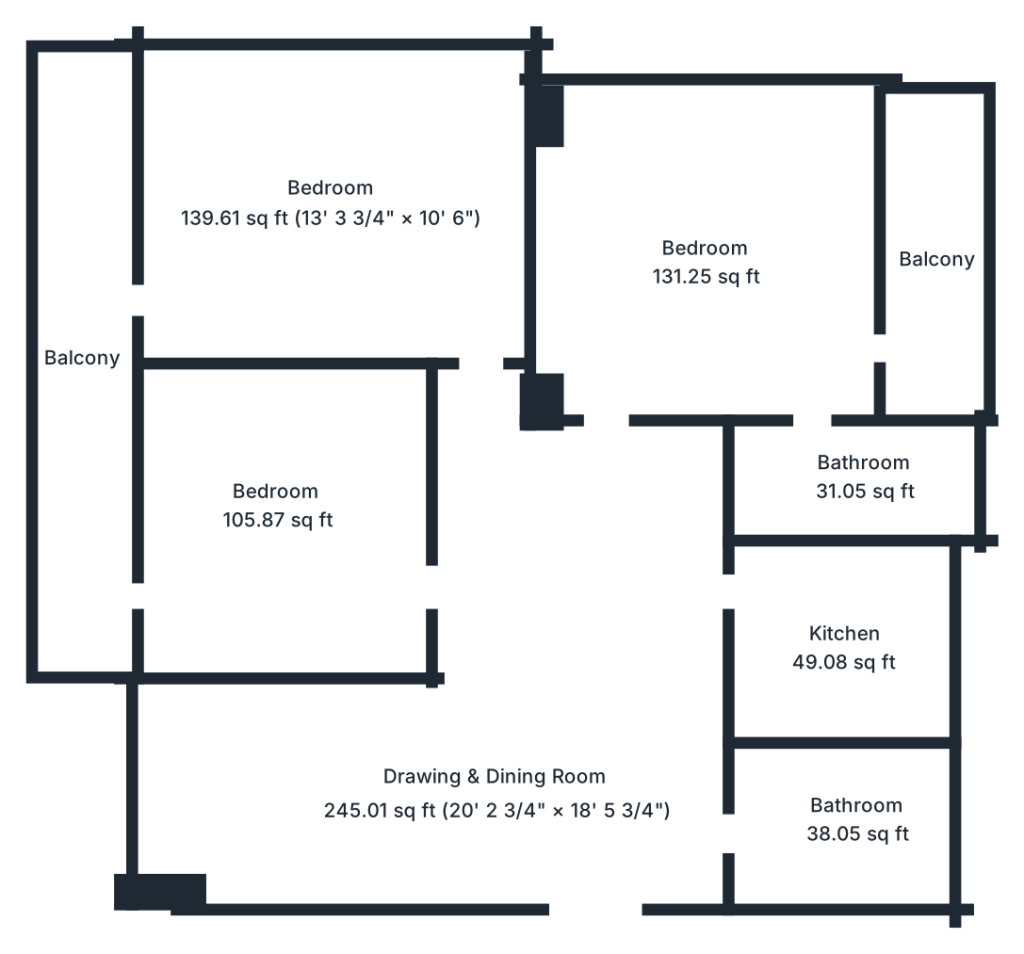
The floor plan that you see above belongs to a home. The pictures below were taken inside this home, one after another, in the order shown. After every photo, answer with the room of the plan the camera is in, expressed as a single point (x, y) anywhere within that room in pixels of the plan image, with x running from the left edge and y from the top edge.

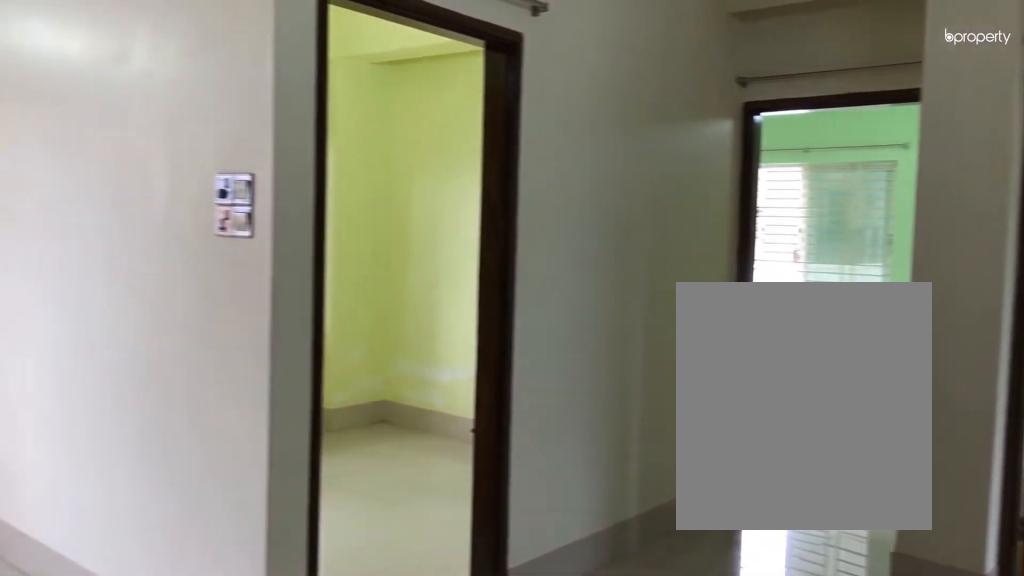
(495, 793)
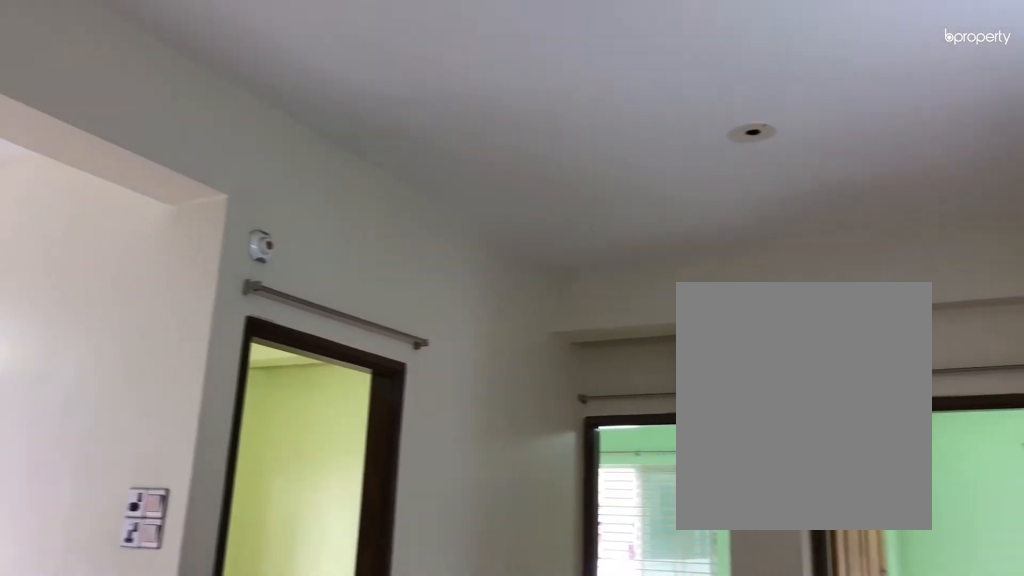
(496, 793)
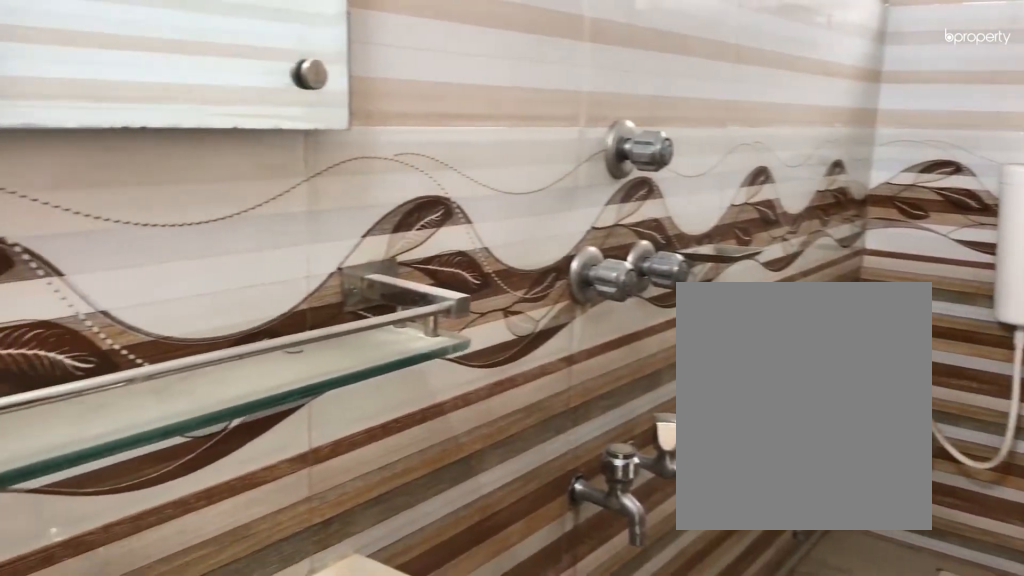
(860, 820)
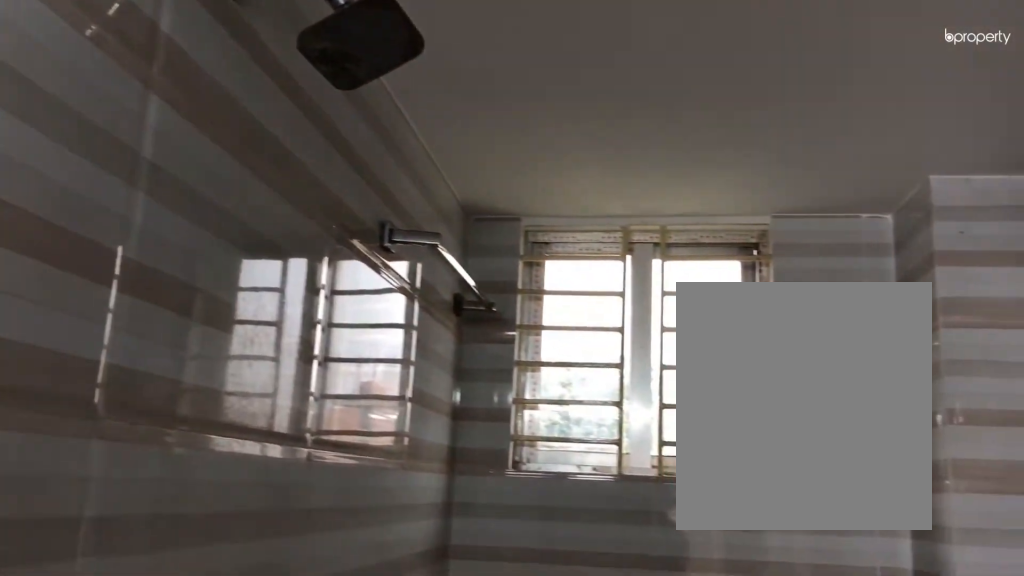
(860, 820)
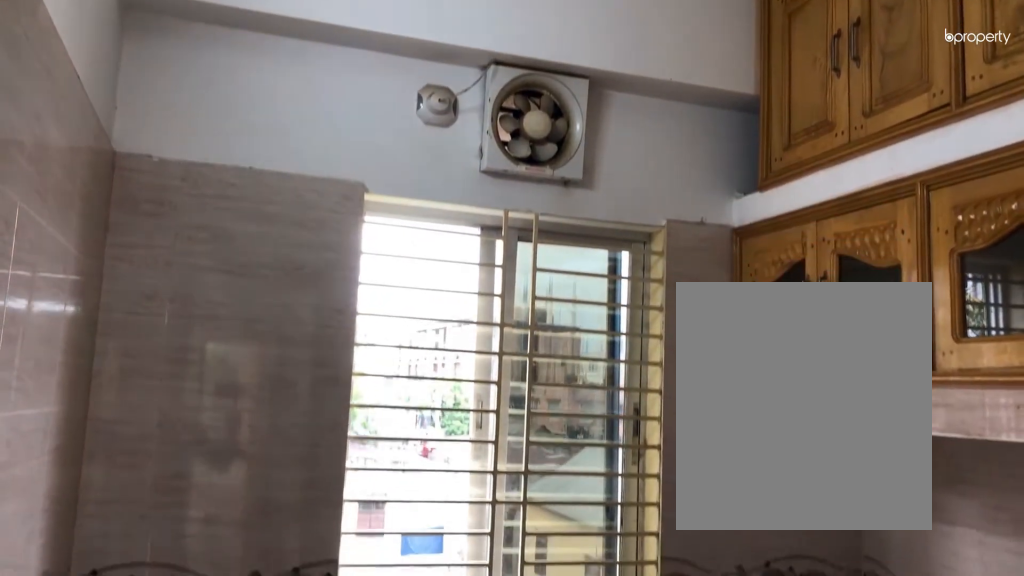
(843, 648)
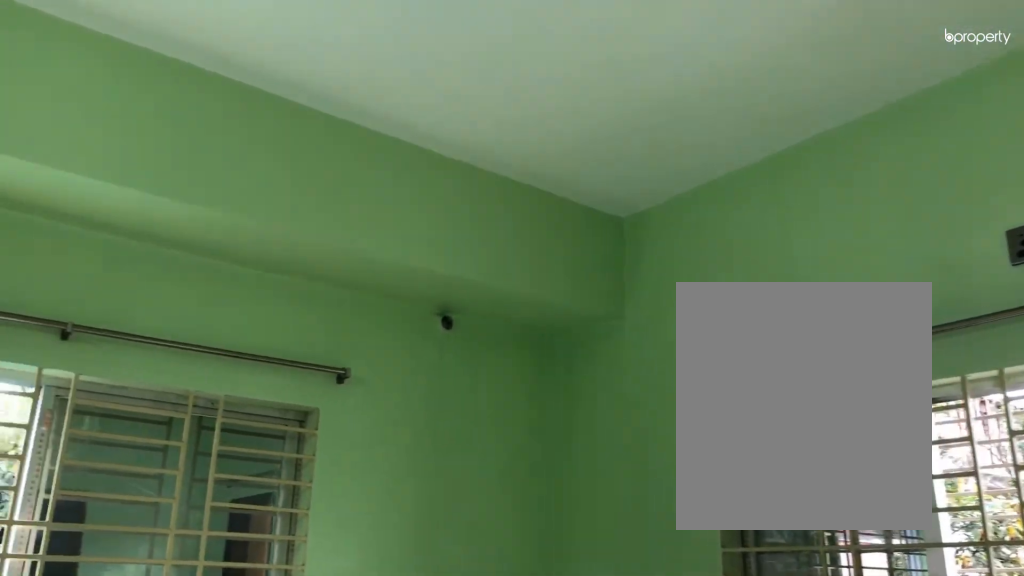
(705, 269)
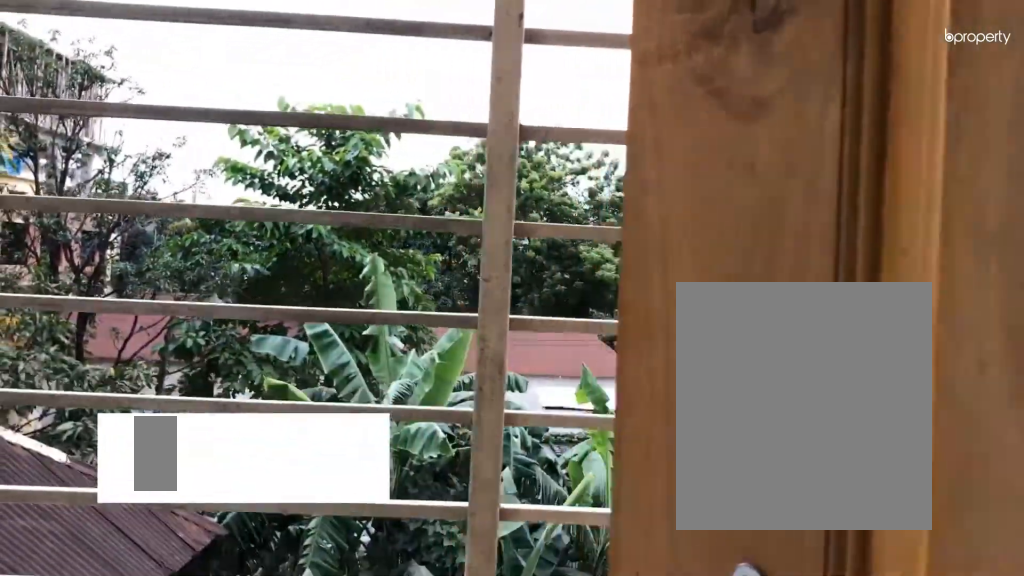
(939, 254)
